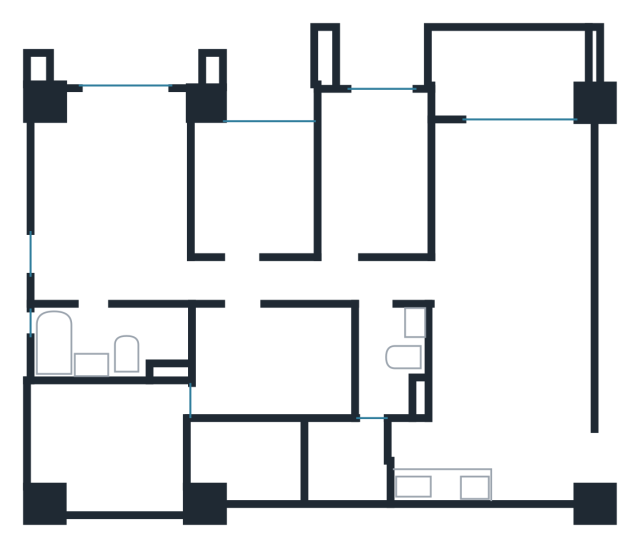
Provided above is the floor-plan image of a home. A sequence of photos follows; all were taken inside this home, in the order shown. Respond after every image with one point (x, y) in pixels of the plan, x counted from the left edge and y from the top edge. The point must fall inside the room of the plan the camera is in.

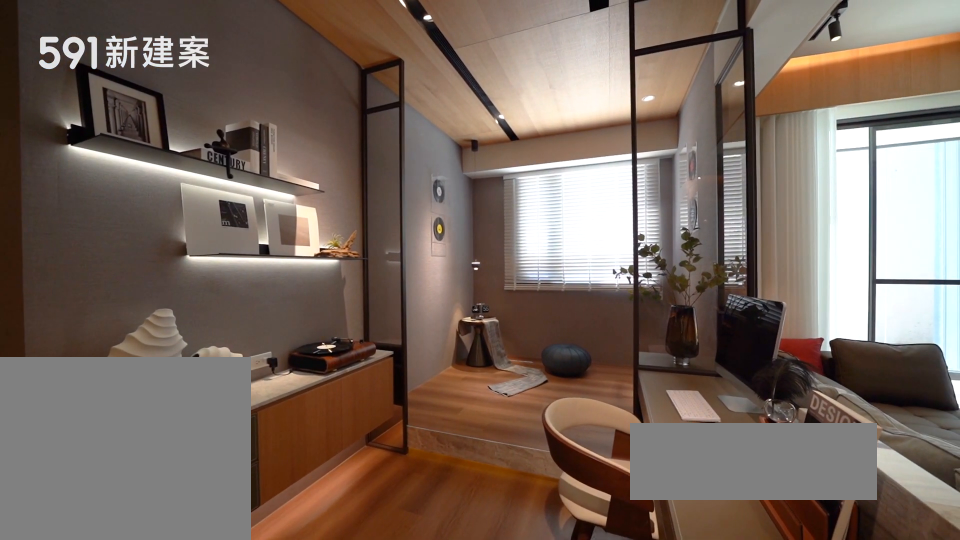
(373, 169)
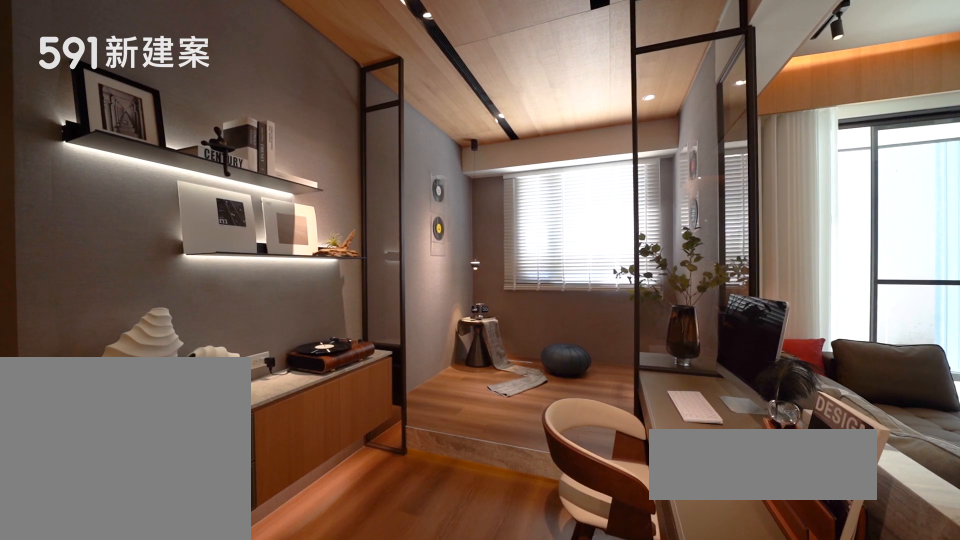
(373, 169)
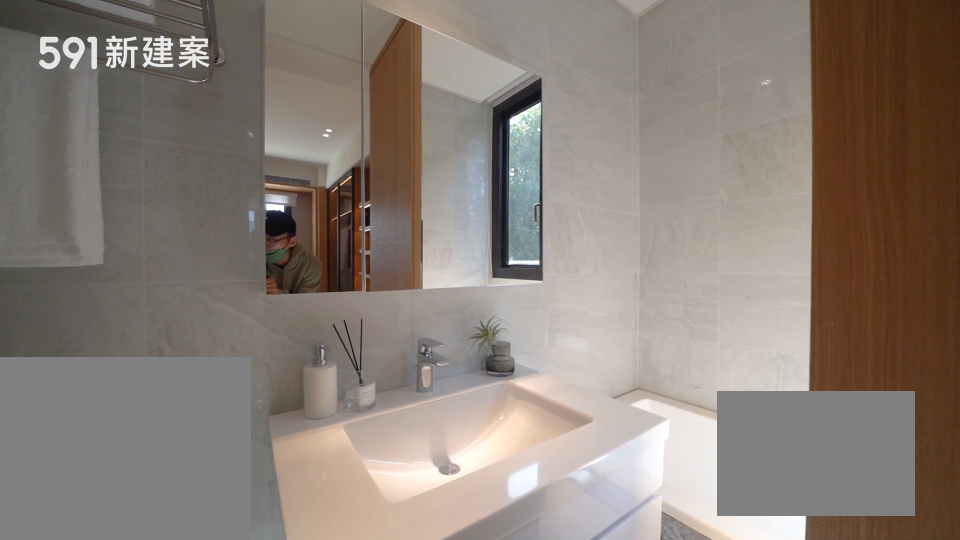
(108, 342)
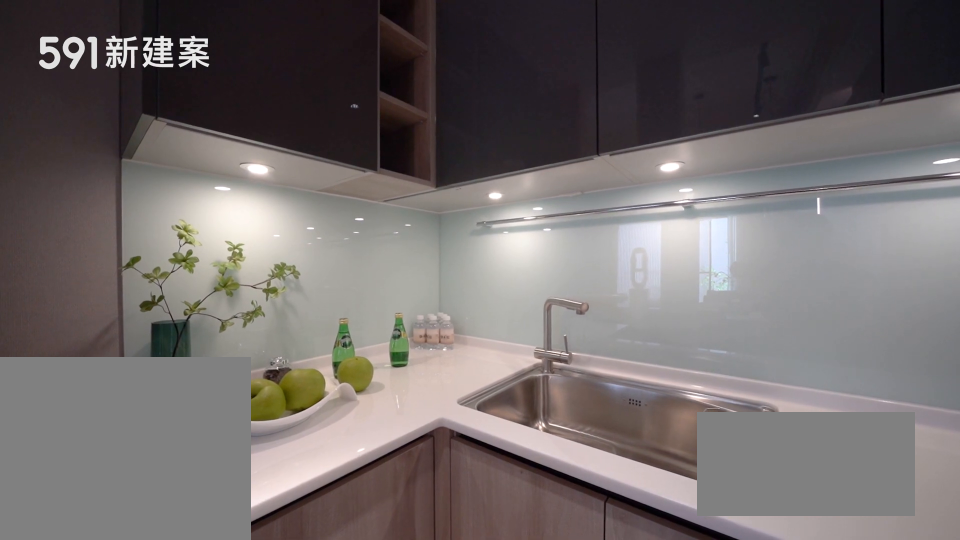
(459, 462)
